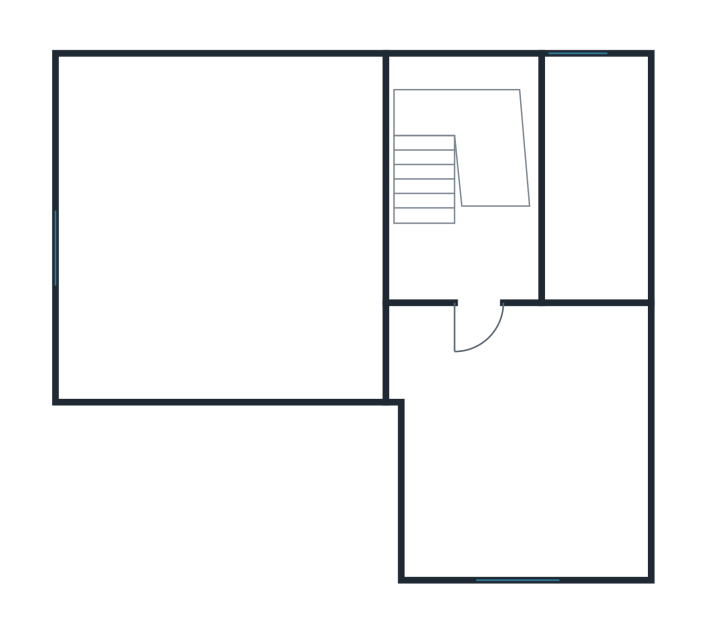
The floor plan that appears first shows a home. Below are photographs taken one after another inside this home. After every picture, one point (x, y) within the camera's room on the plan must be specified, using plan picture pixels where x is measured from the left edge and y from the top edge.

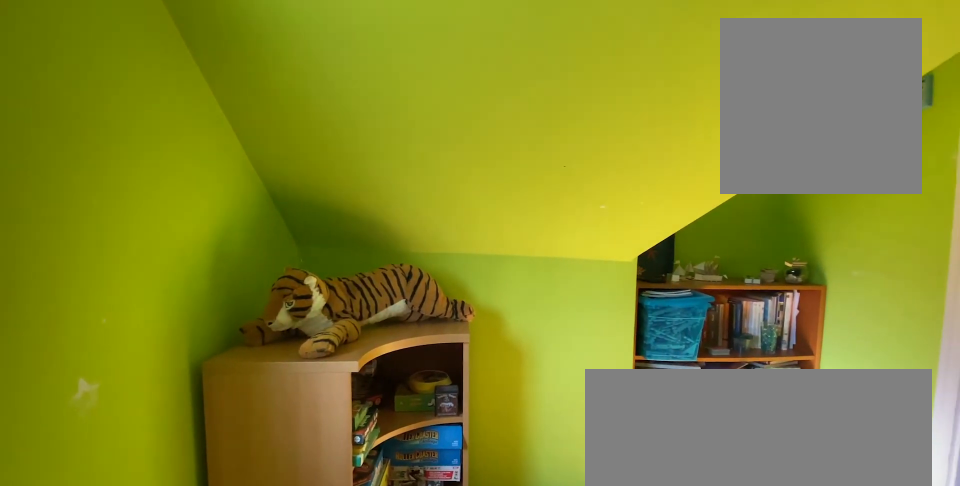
(505, 467)
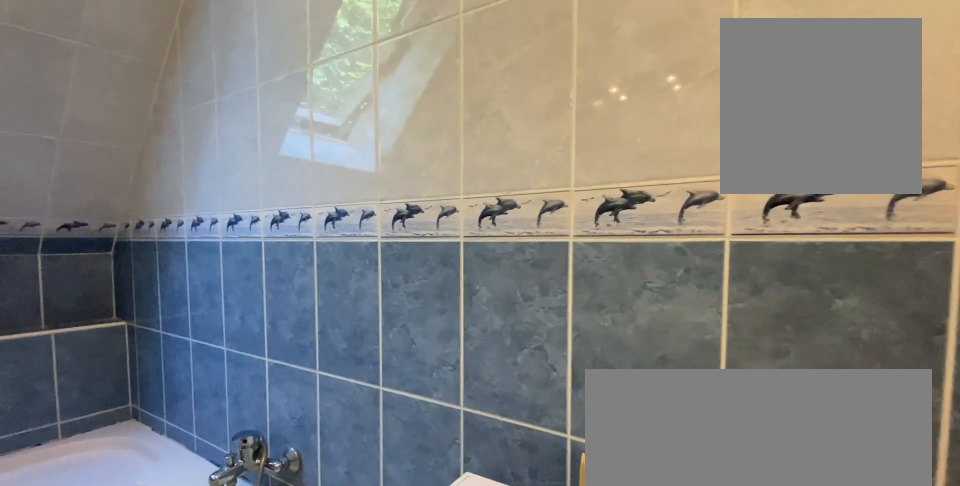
(581, 192)
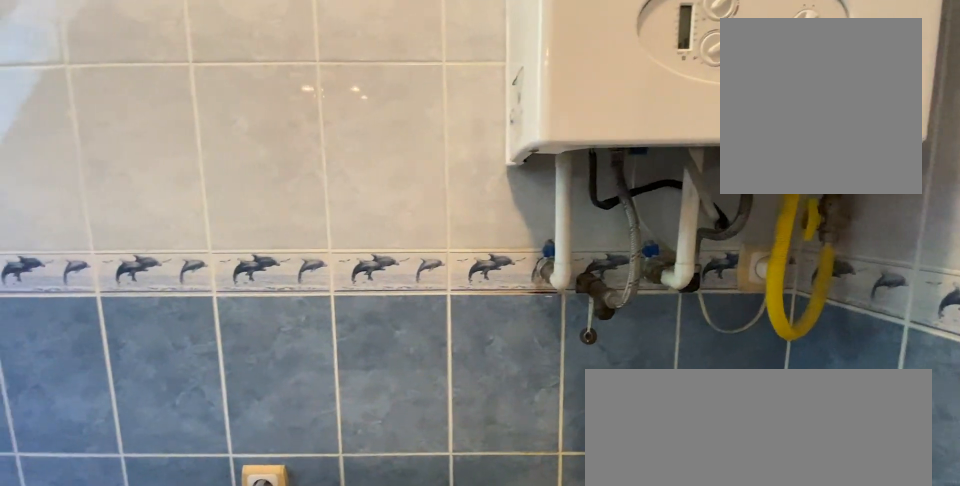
(581, 192)
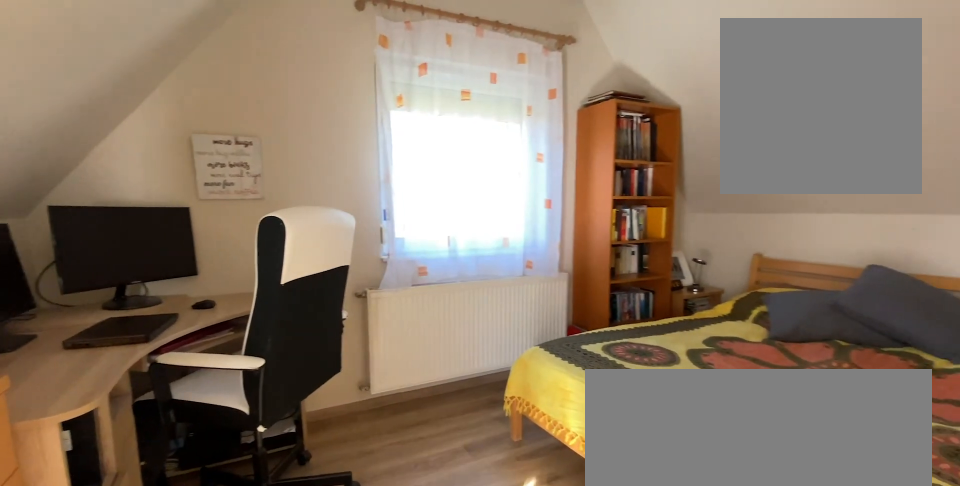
(221, 245)
